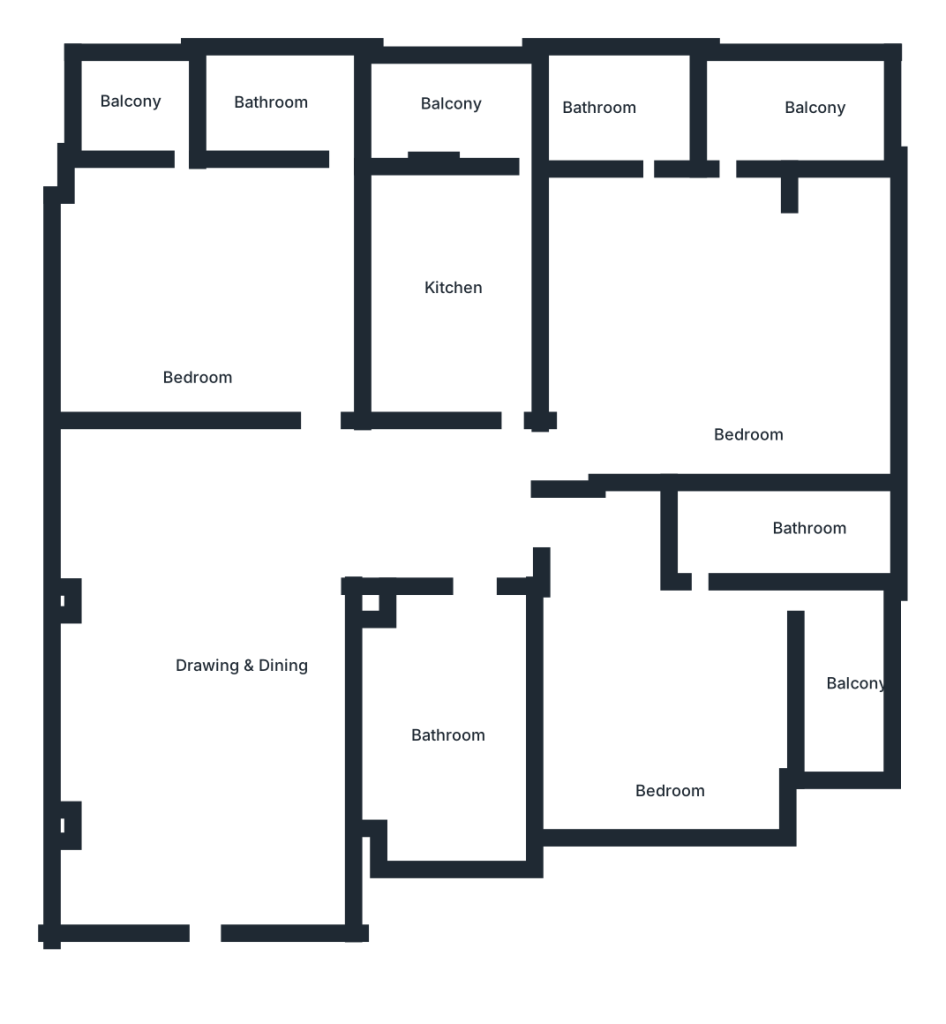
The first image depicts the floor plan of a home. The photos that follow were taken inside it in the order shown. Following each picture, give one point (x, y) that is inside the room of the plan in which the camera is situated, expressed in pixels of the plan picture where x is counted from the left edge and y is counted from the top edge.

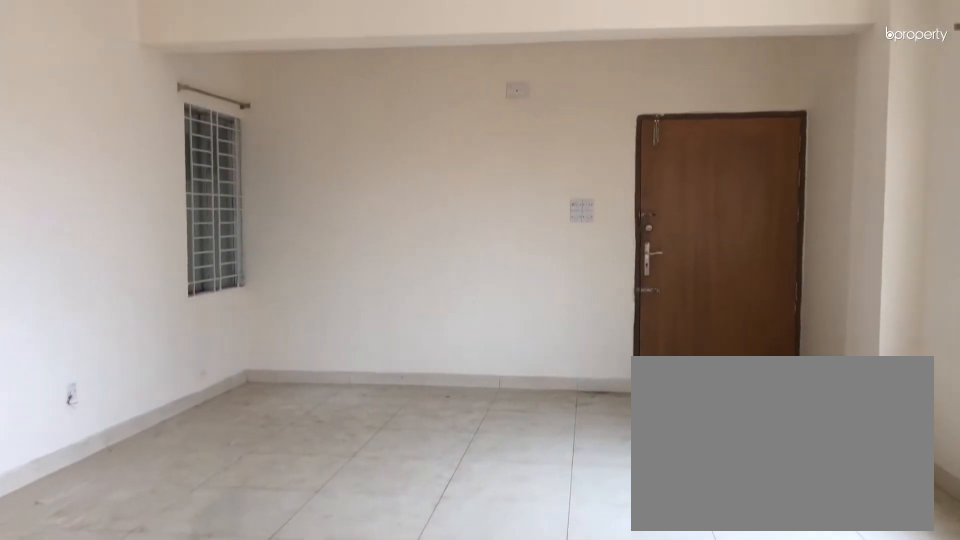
(246, 617)
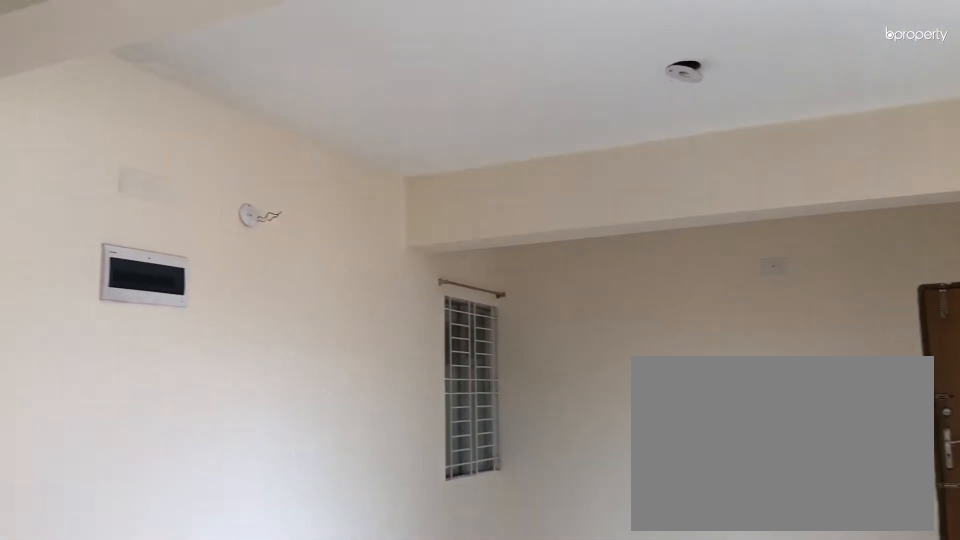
(246, 617)
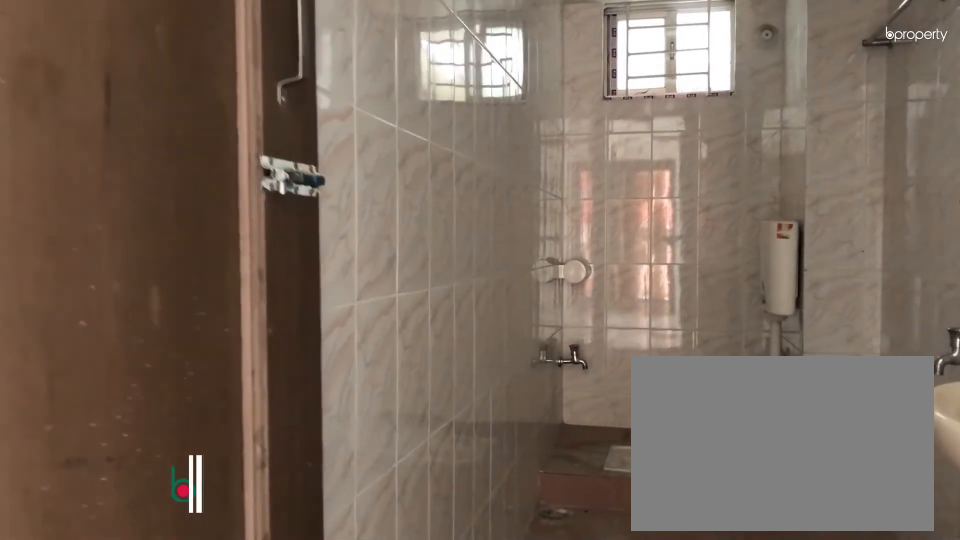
(442, 714)
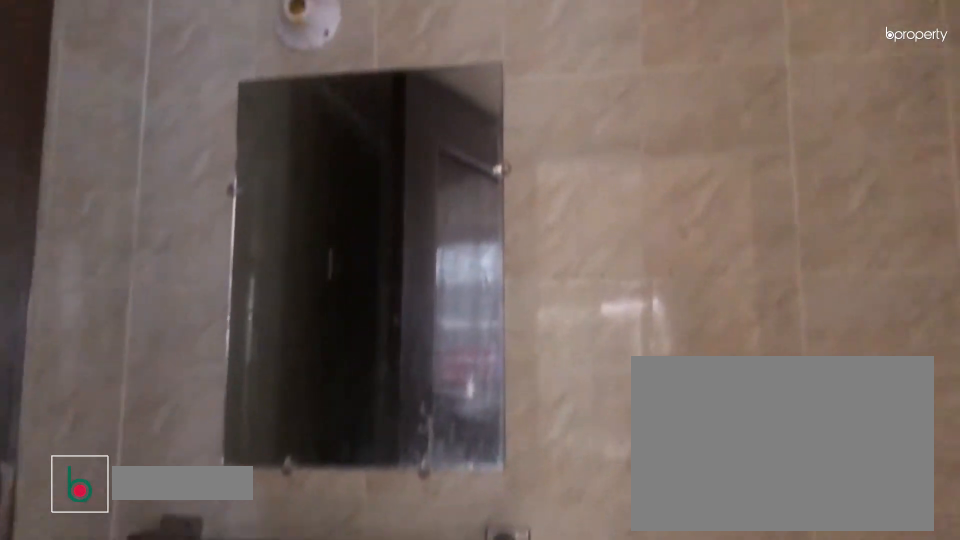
(774, 527)
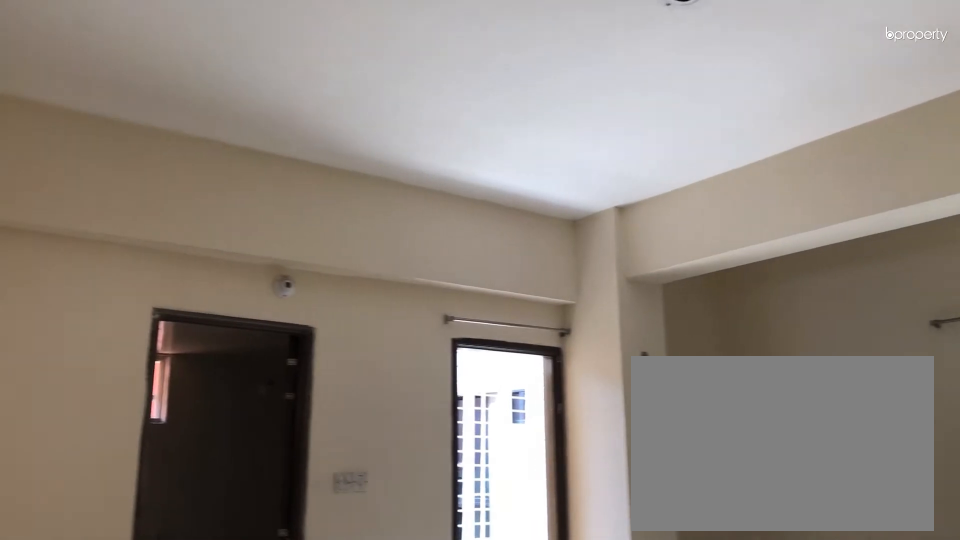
(748, 359)
